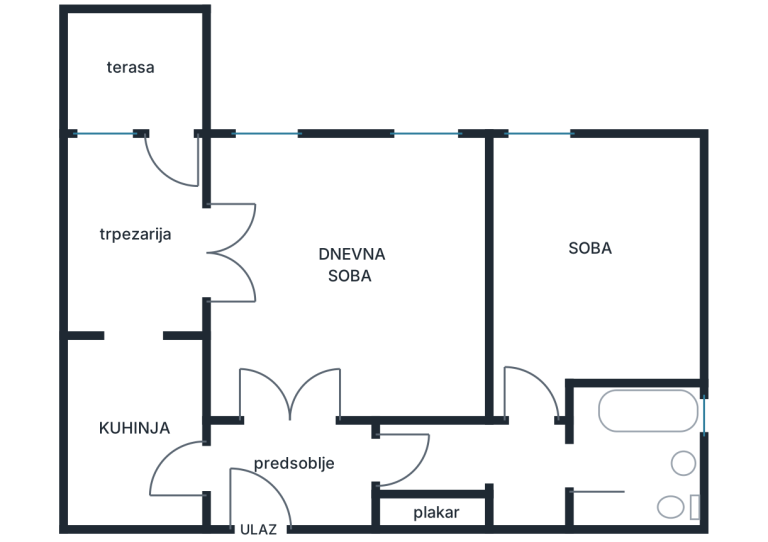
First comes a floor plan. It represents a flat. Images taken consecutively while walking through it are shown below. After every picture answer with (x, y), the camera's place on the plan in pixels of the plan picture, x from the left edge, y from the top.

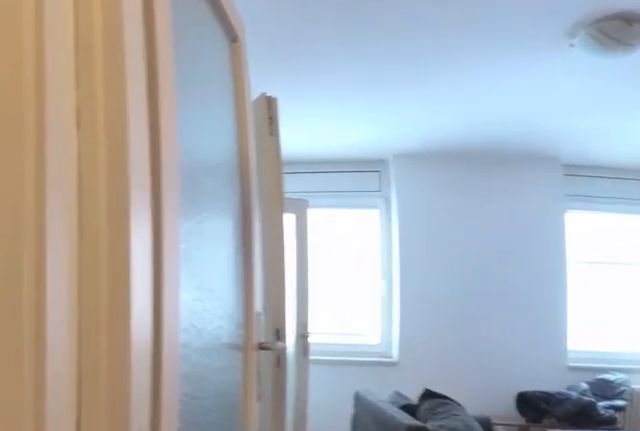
(244, 491)
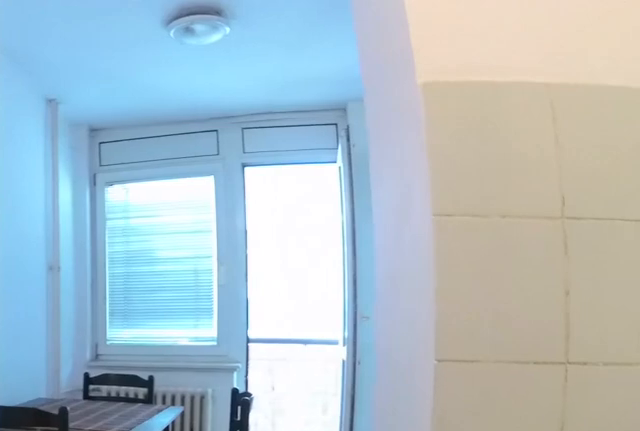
(153, 481)
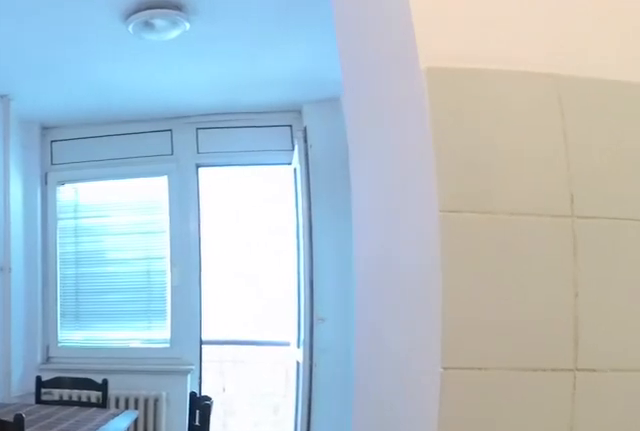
(148, 455)
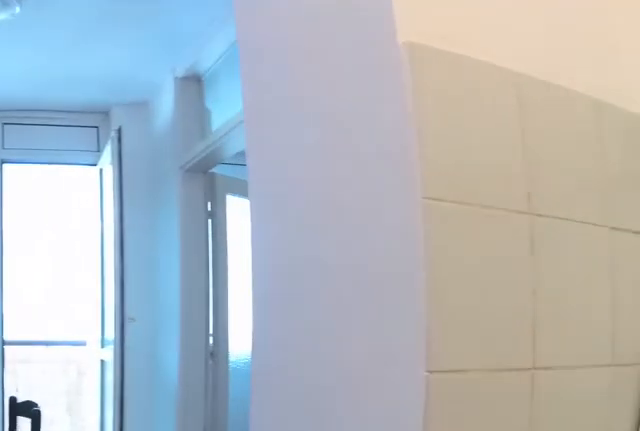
(148, 425)
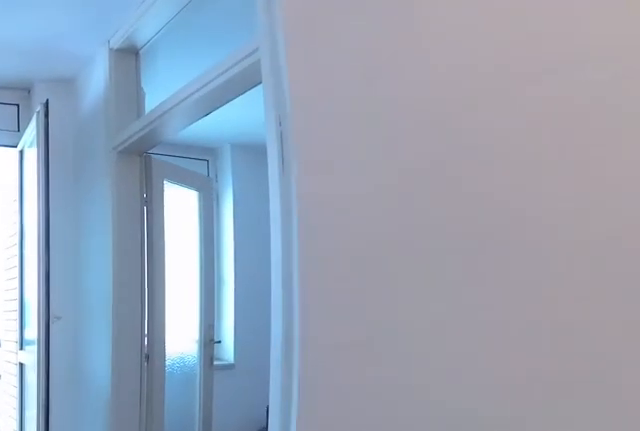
(148, 384)
